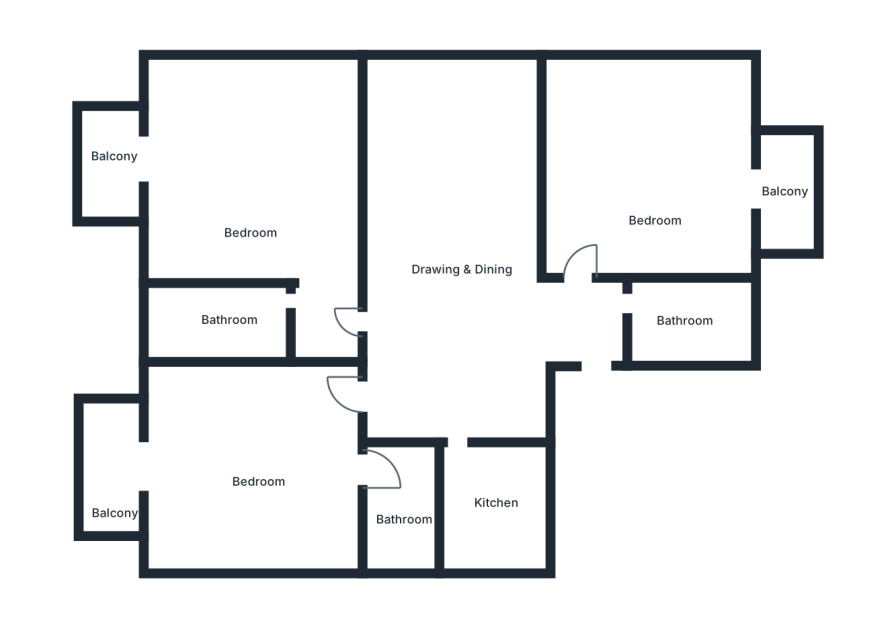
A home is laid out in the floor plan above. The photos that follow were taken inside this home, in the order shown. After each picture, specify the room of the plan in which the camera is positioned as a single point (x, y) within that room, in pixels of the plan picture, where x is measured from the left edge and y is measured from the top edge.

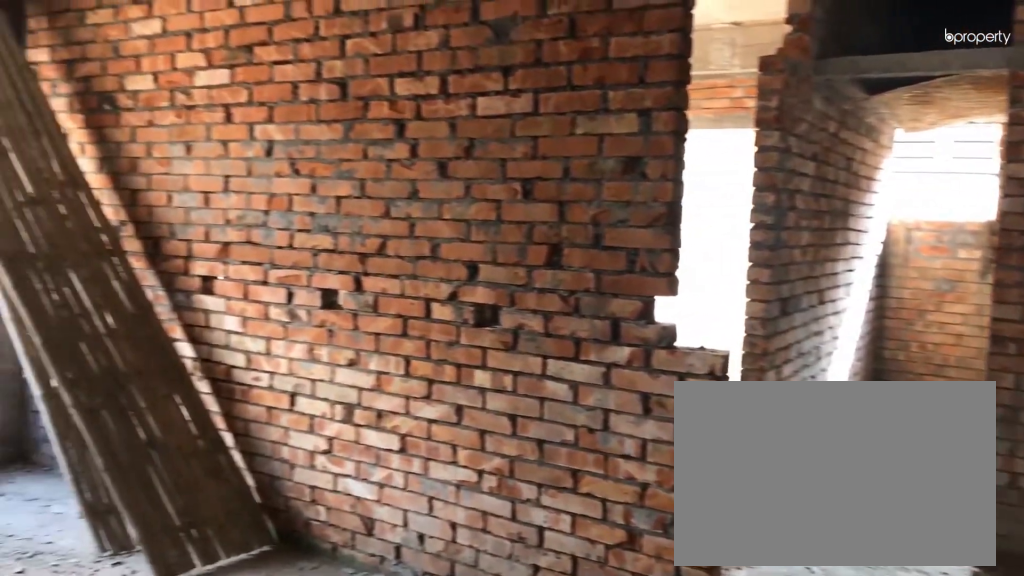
(453, 234)
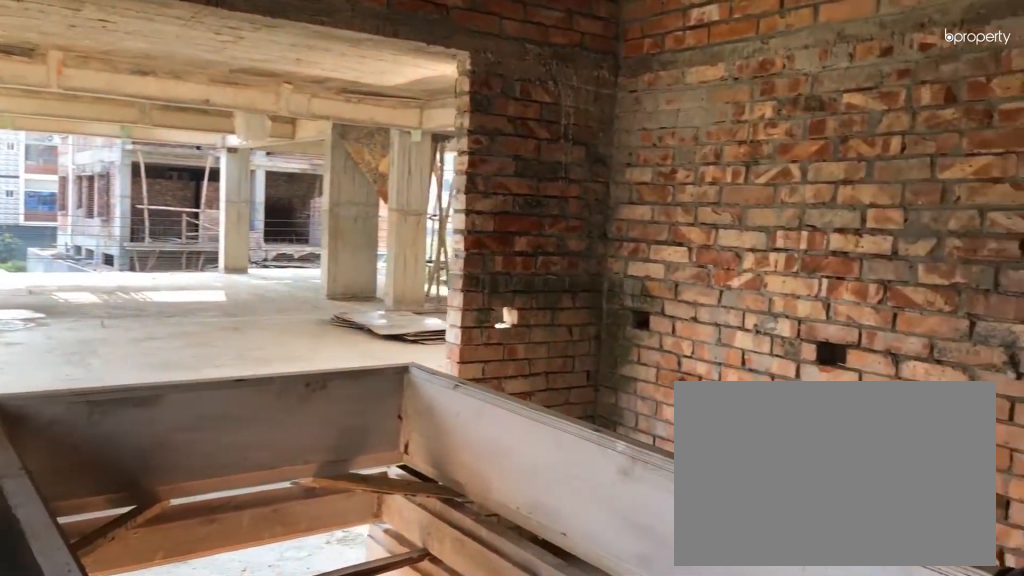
(662, 185)
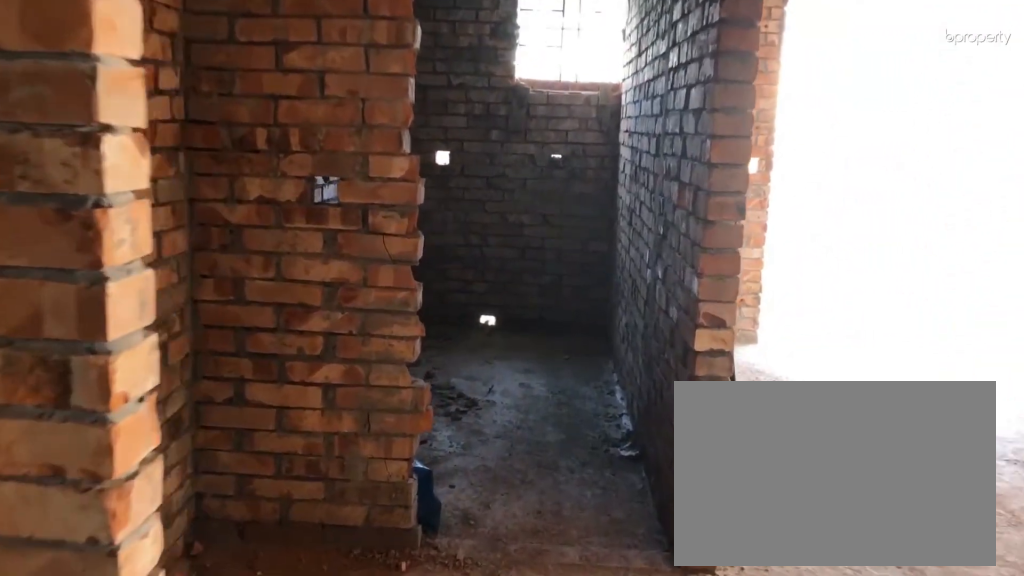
(327, 314)
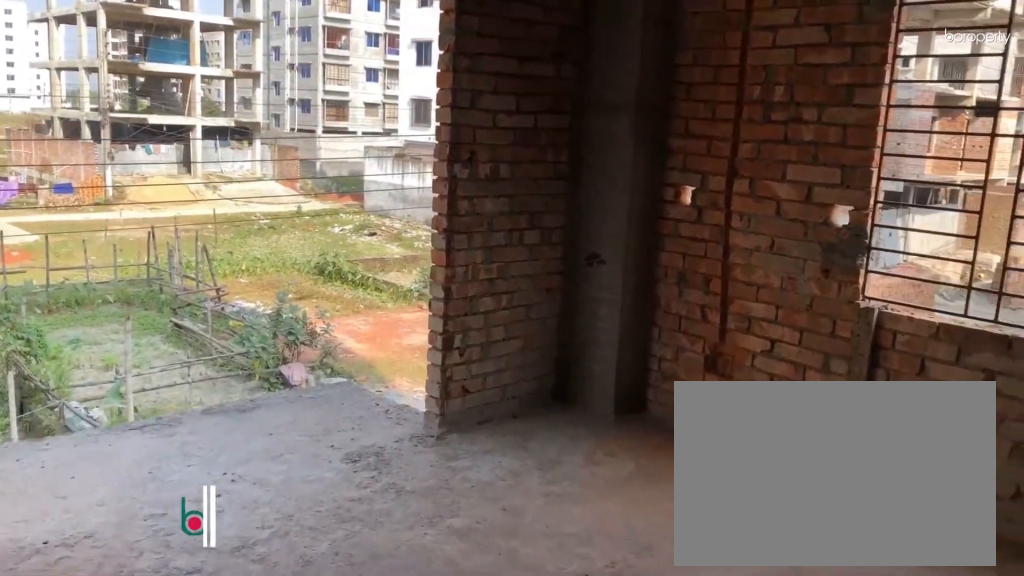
(255, 178)
